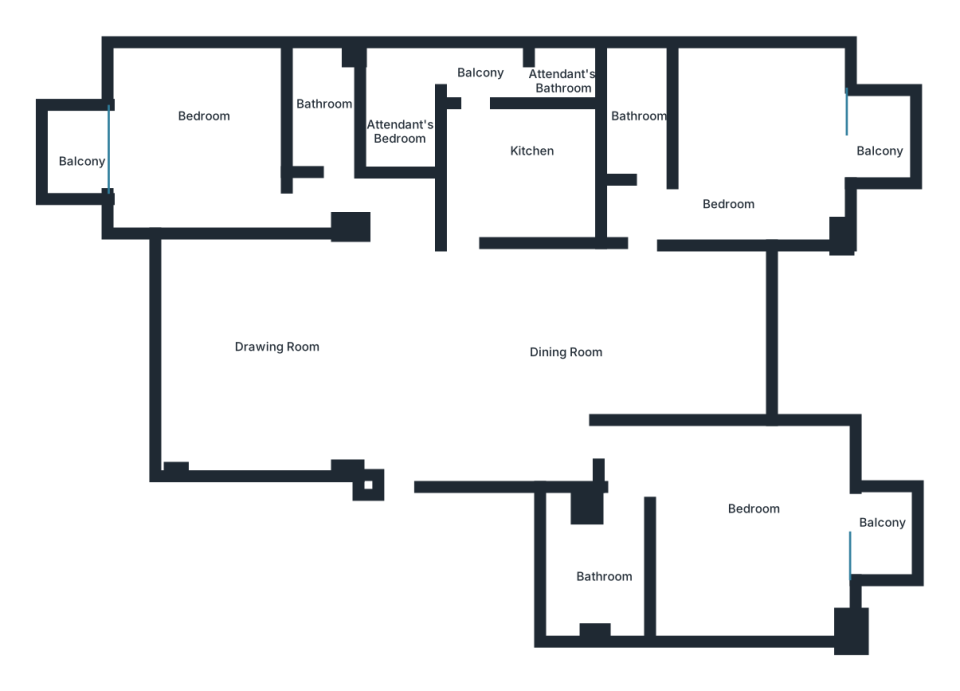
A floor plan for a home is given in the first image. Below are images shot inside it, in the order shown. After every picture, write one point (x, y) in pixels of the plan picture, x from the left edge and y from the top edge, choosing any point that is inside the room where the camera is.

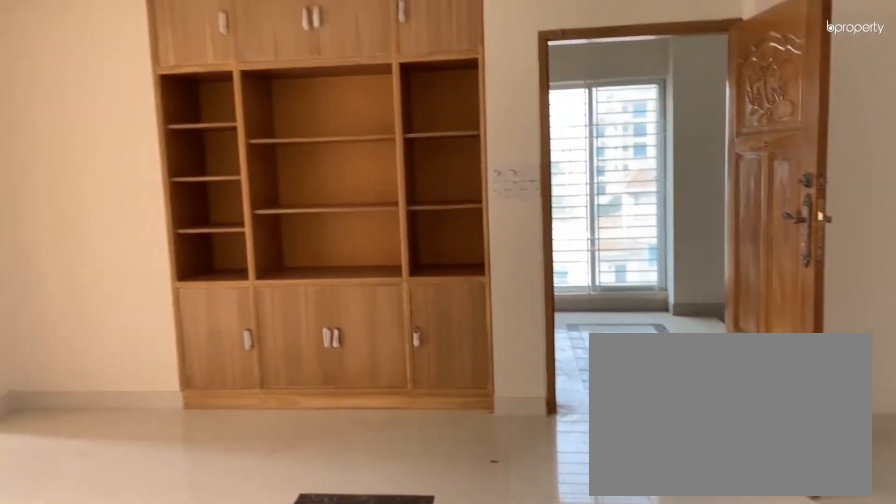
(348, 355)
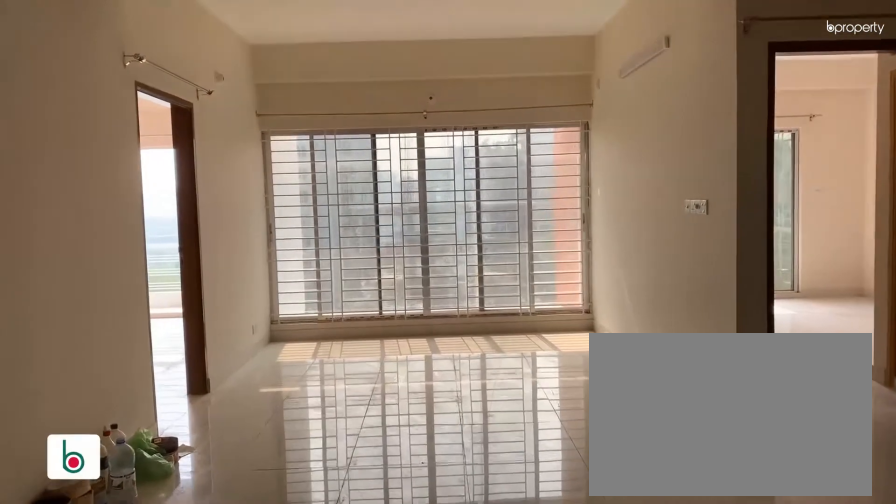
(598, 338)
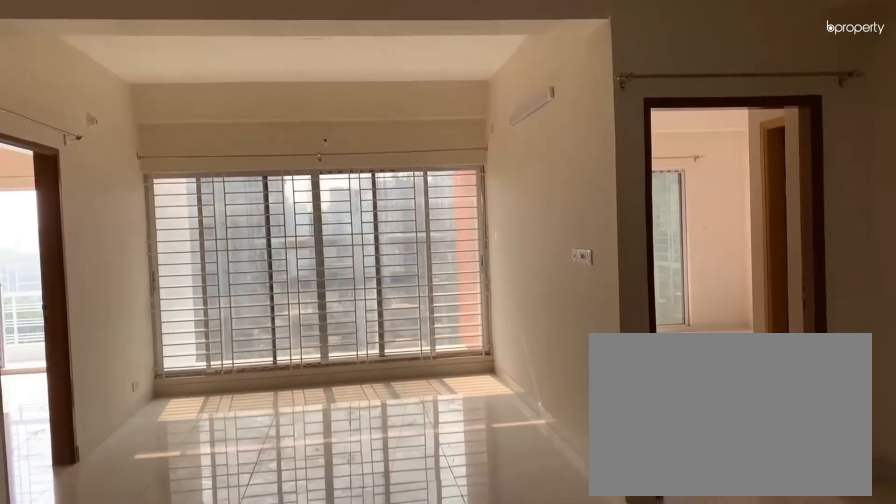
(582, 336)
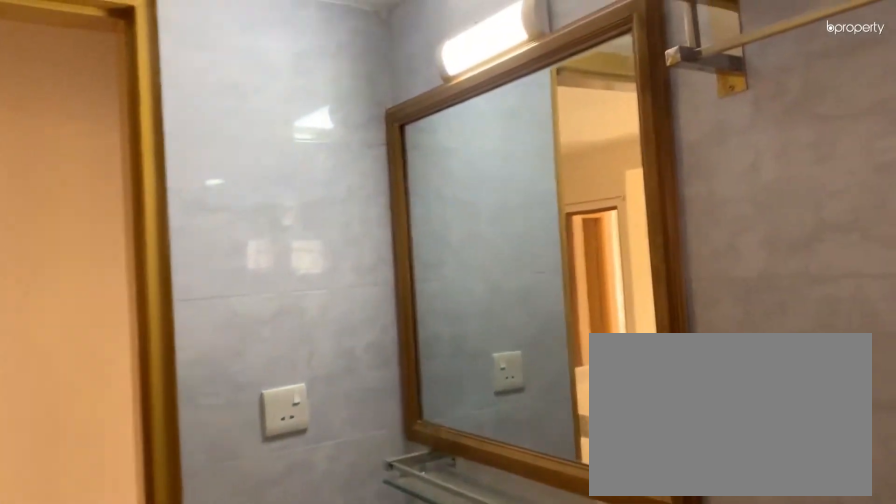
(323, 118)
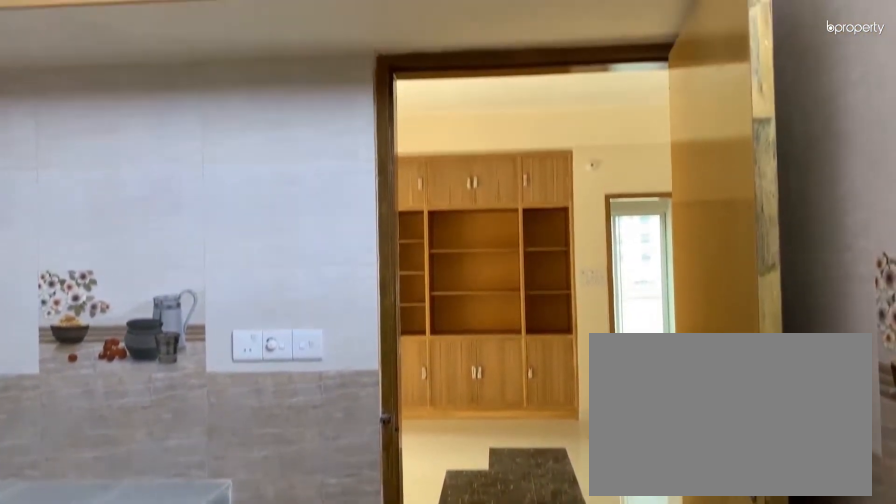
(502, 175)
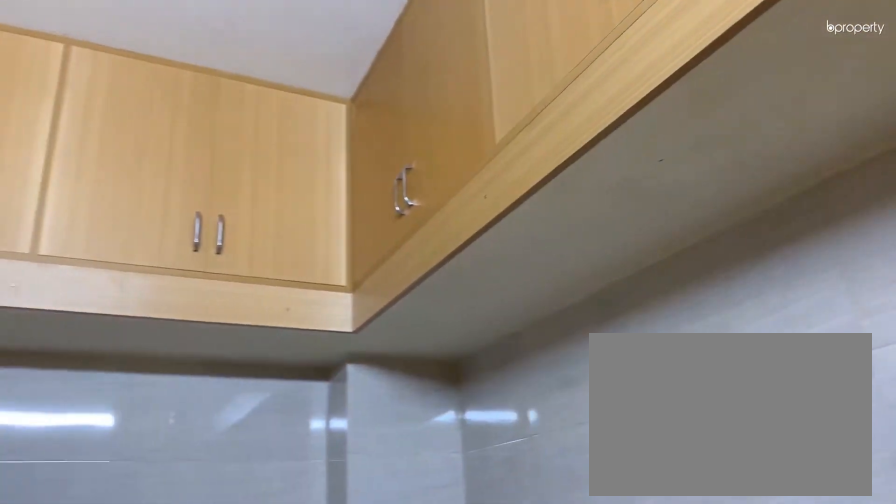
(502, 175)
